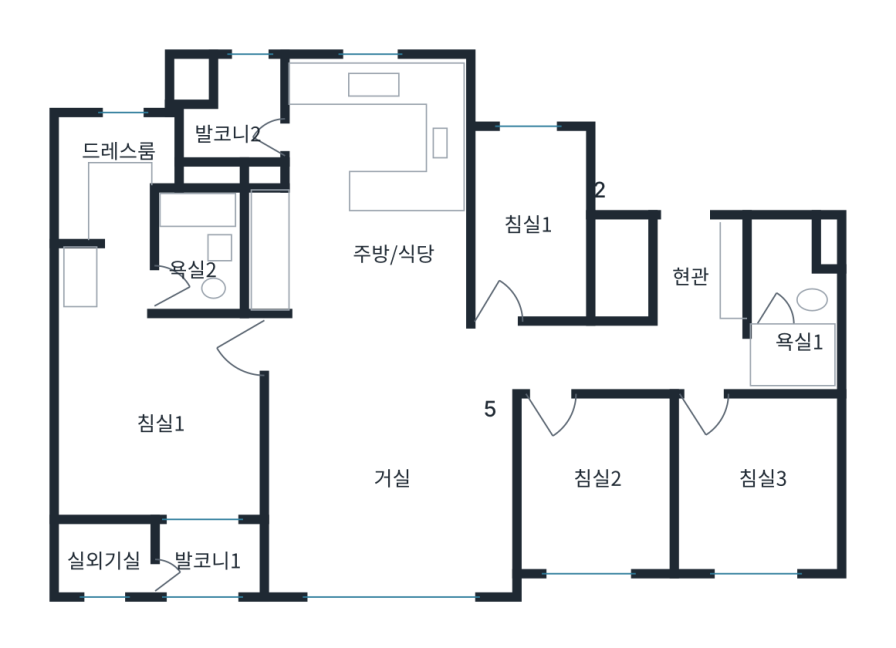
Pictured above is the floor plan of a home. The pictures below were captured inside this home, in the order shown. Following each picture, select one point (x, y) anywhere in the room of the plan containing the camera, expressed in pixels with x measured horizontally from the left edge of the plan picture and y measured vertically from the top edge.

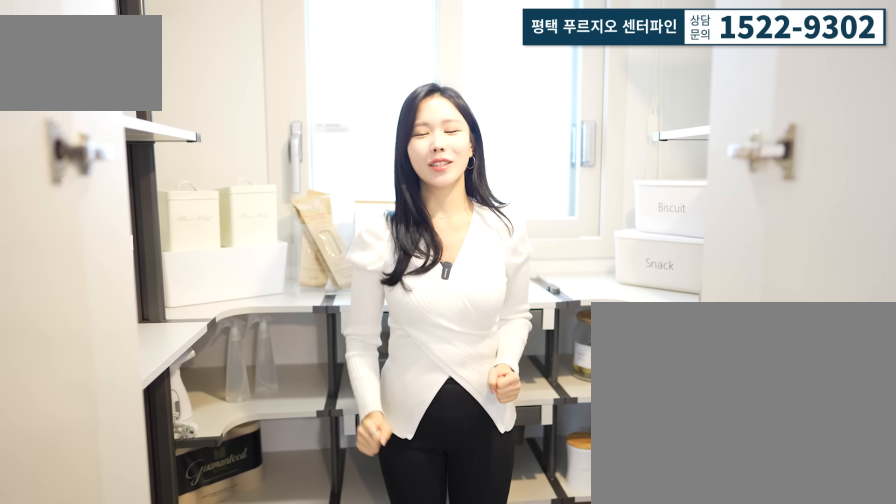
(528, 250)
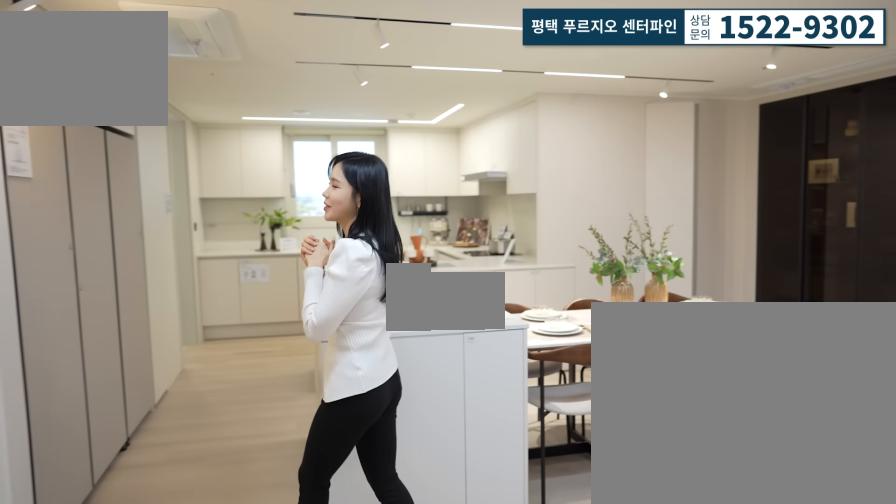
(384, 216)
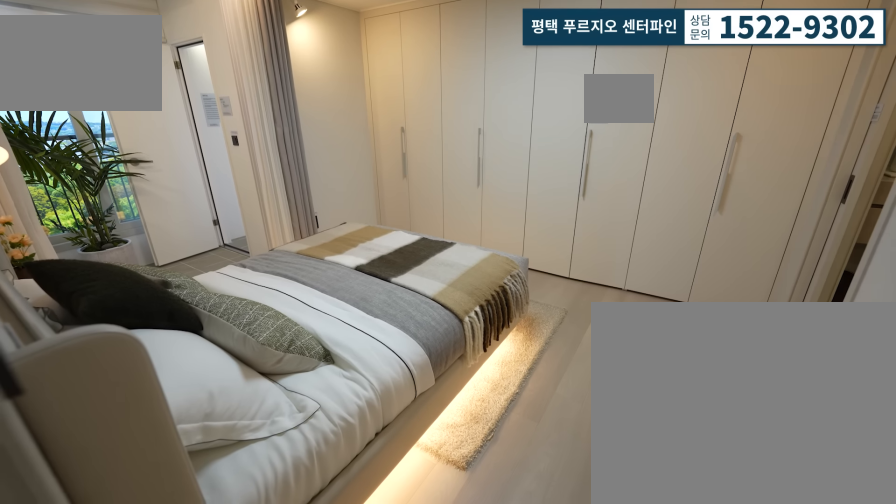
(160, 422)
